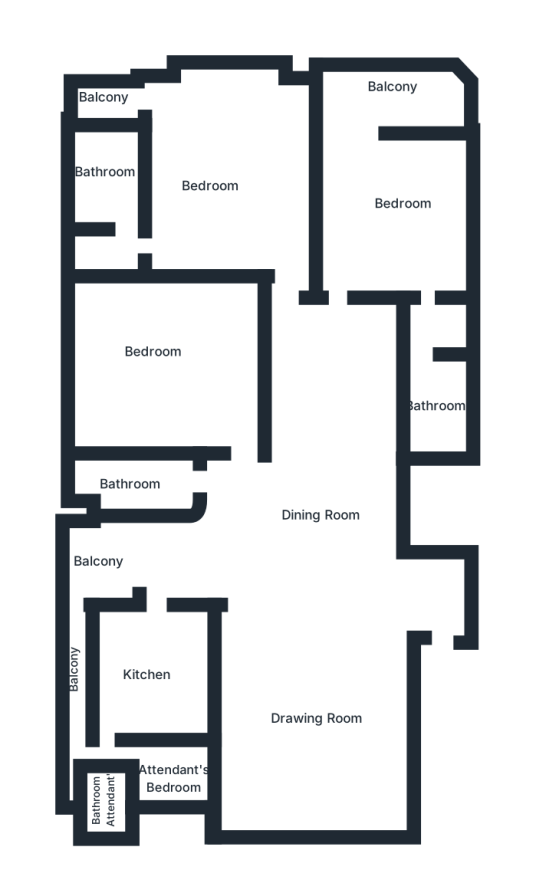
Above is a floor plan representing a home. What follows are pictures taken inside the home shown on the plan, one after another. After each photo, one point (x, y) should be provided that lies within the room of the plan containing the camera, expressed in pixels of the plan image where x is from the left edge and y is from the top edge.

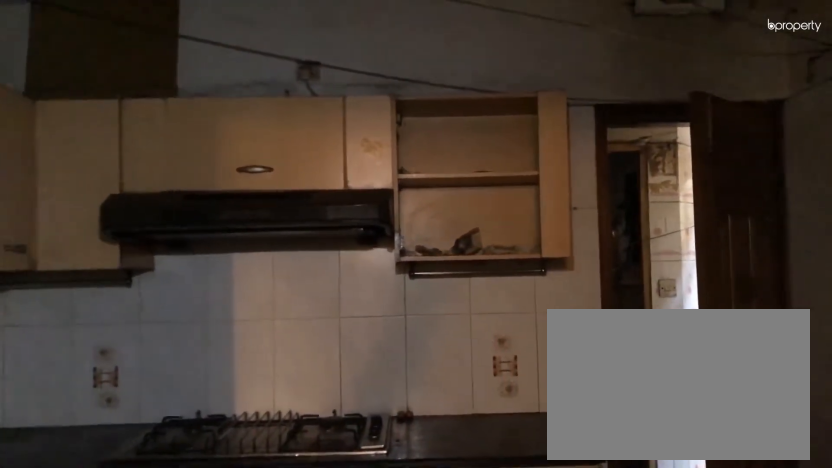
(150, 675)
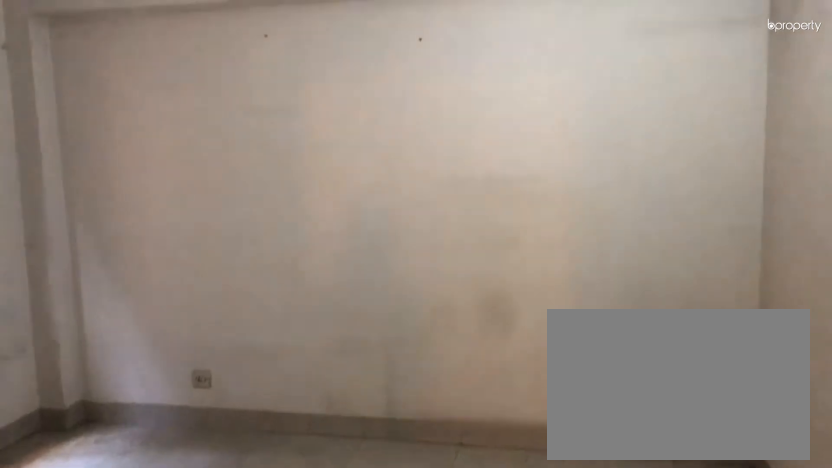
(175, 380)
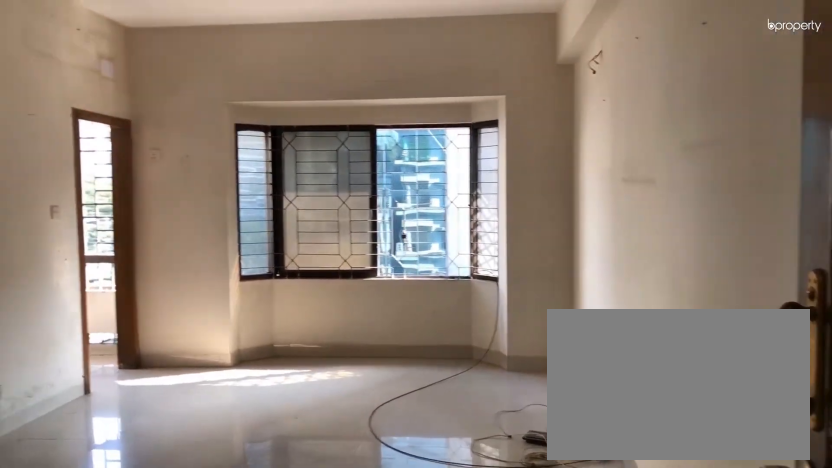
(182, 125)
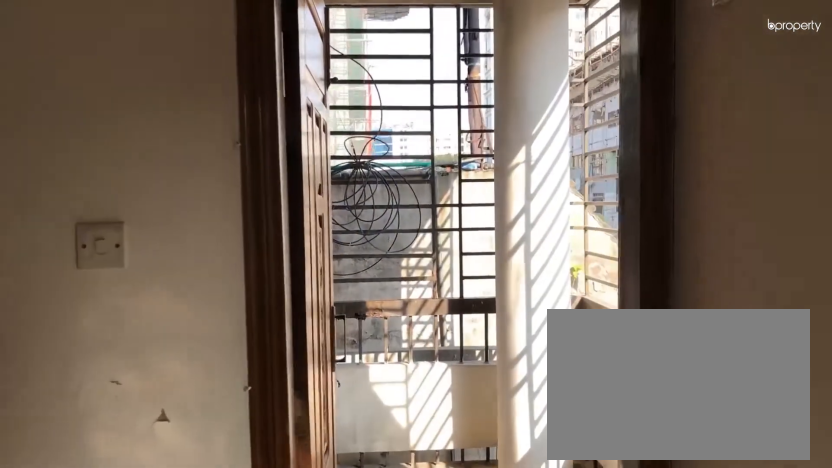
(182, 125)
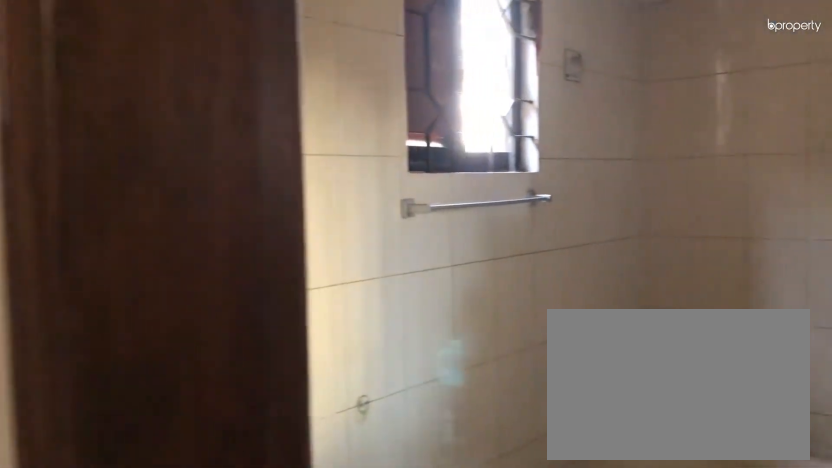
(120, 178)
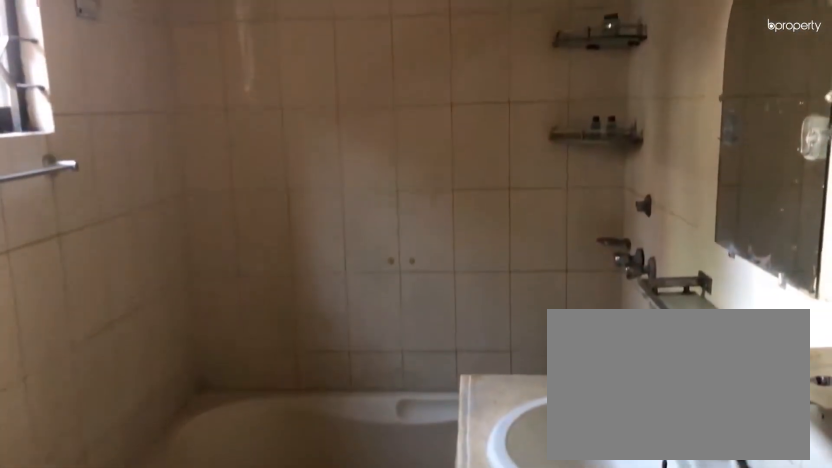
(120, 178)
